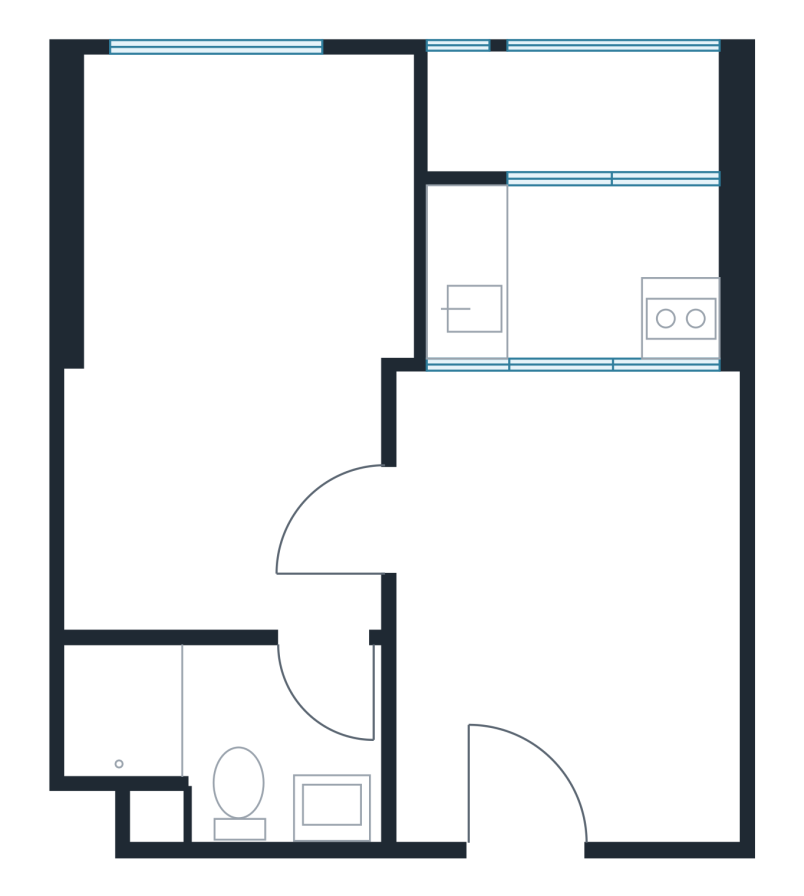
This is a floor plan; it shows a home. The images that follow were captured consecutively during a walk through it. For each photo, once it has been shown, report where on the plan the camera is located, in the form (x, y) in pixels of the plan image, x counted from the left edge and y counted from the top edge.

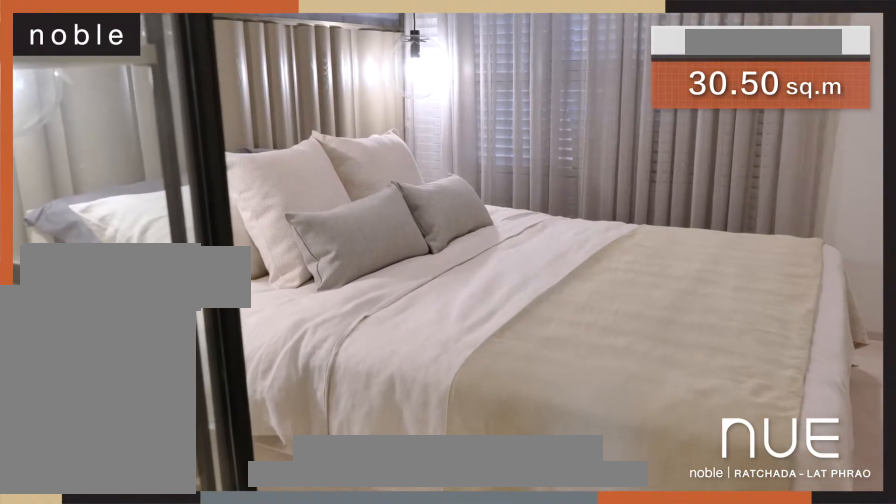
(334, 455)
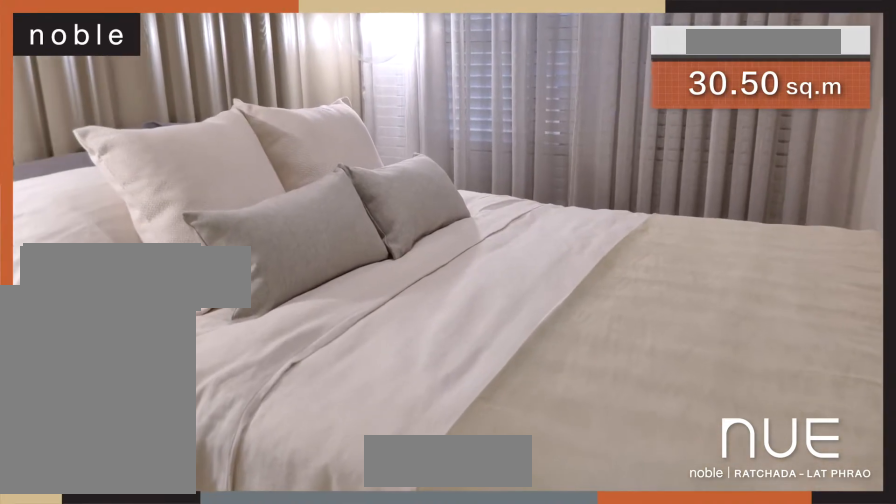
(336, 457)
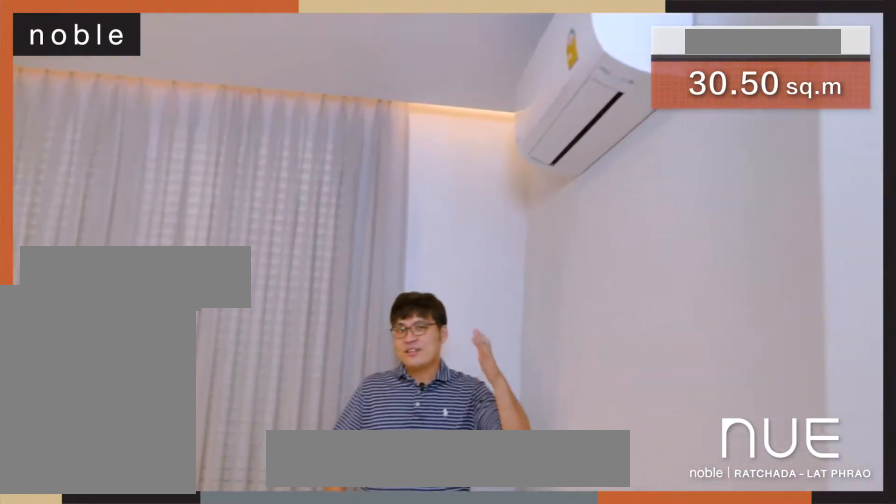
(332, 453)
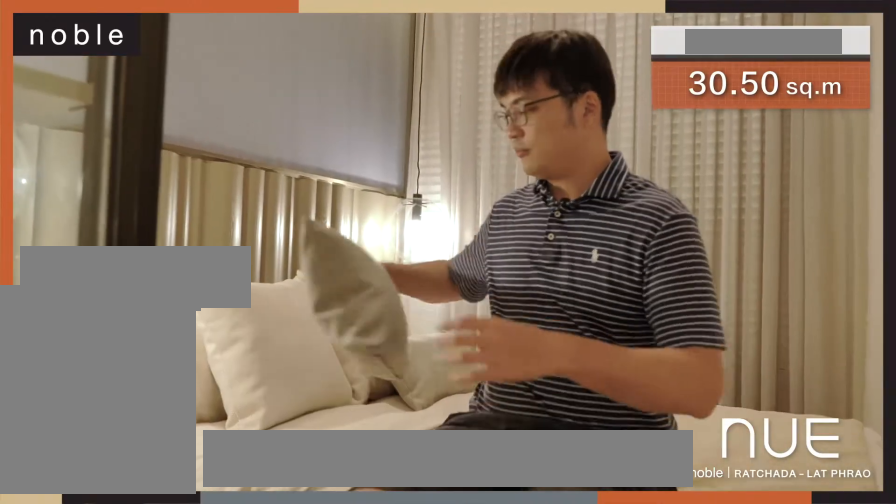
(334, 455)
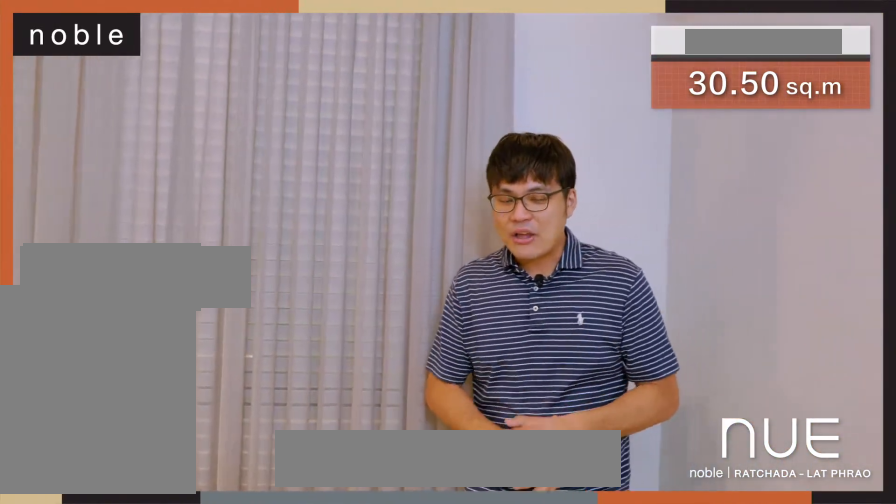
(331, 451)
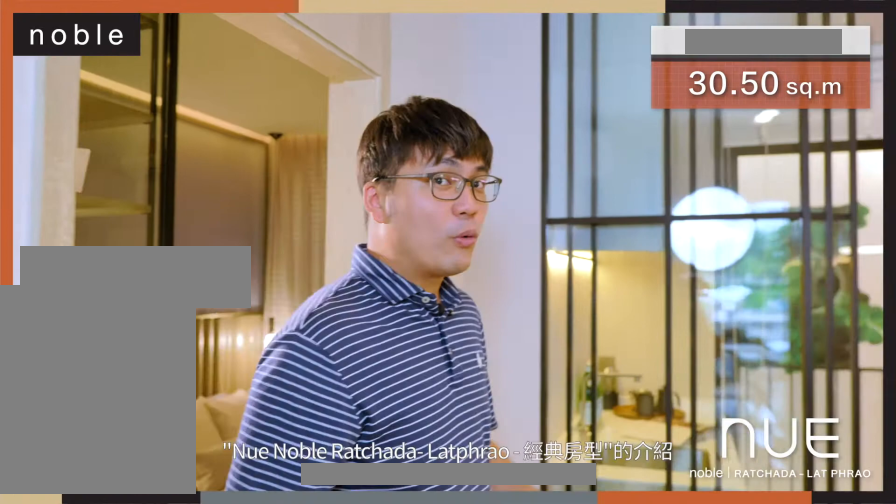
(499, 530)
